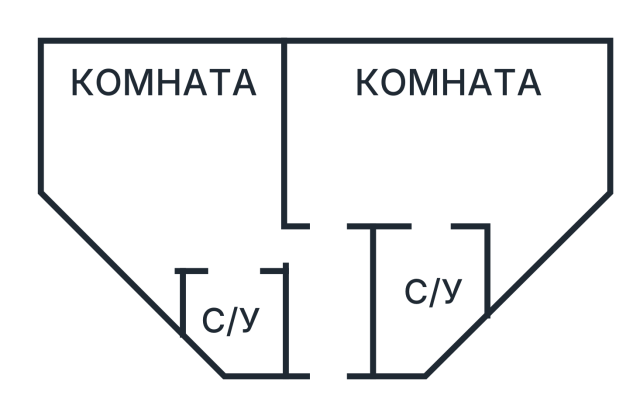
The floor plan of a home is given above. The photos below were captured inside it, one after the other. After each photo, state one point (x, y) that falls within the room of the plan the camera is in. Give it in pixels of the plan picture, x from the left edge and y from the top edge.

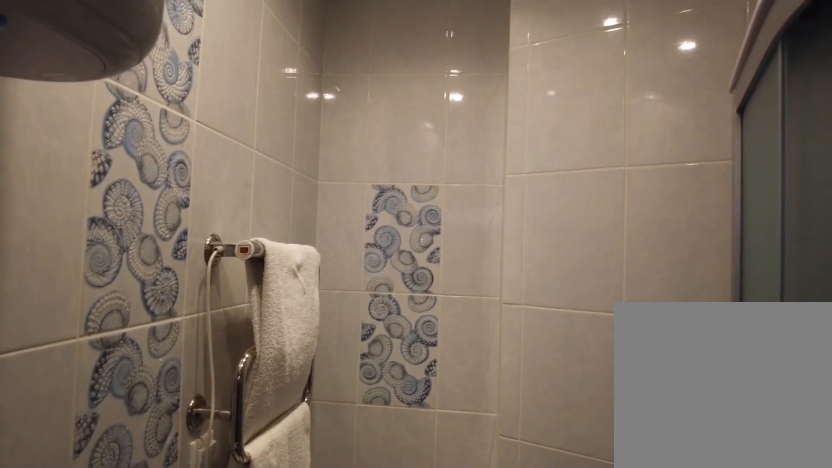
(247, 306)
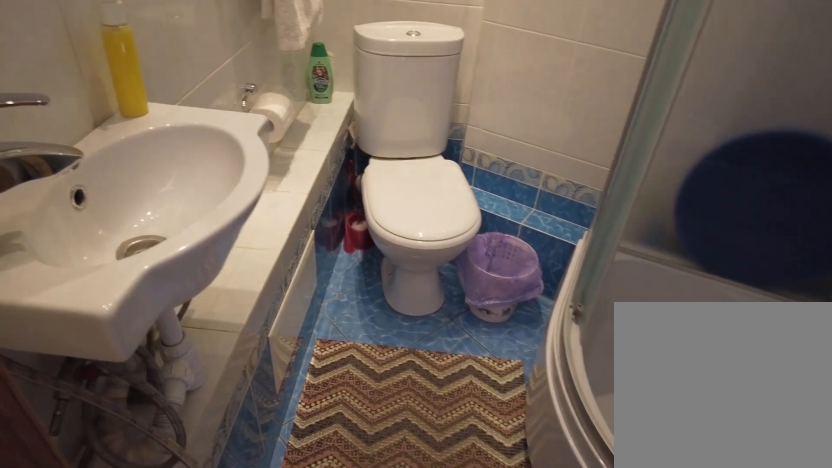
(247, 306)
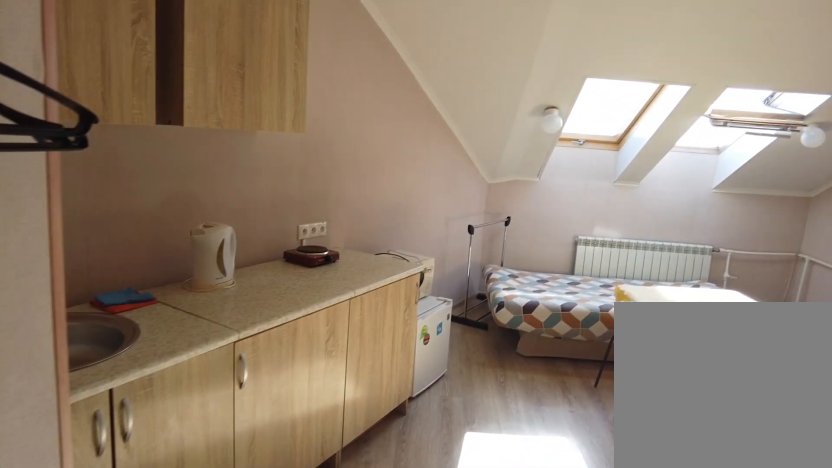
(215, 236)
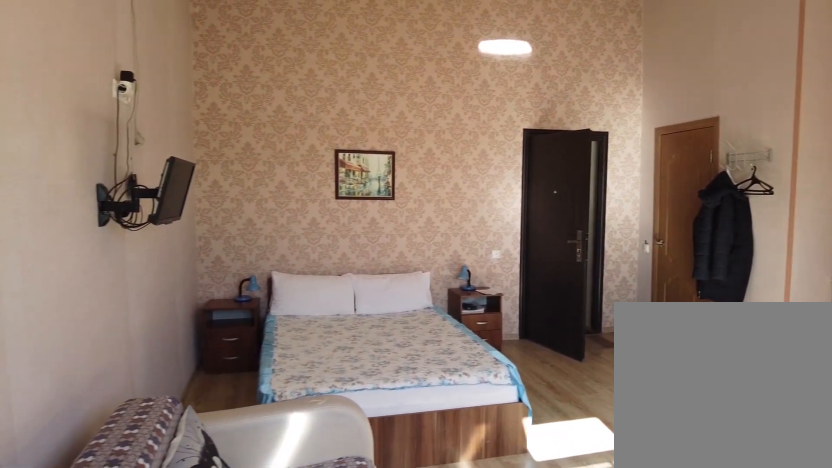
(237, 105)
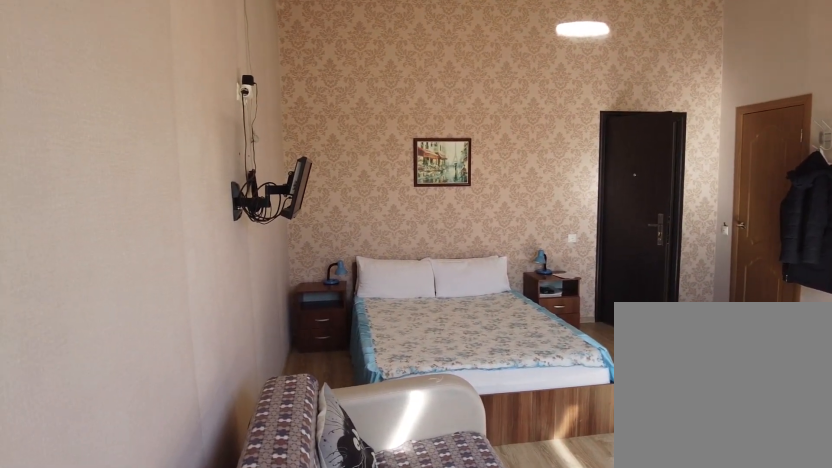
(237, 105)
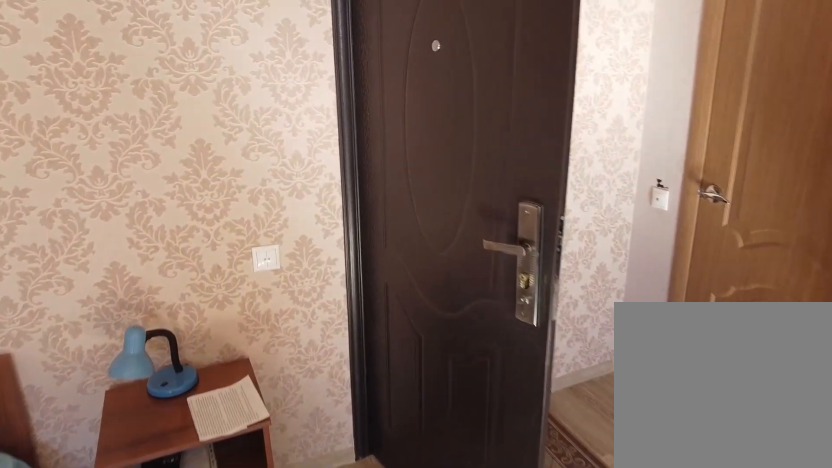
(253, 195)
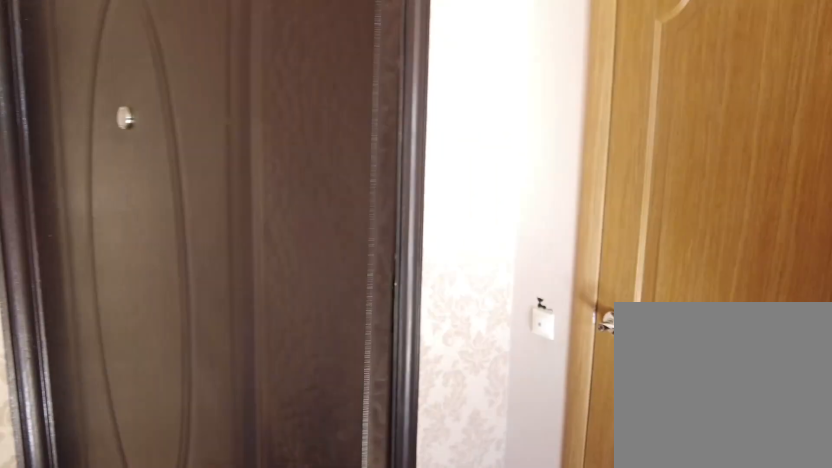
(268, 246)
